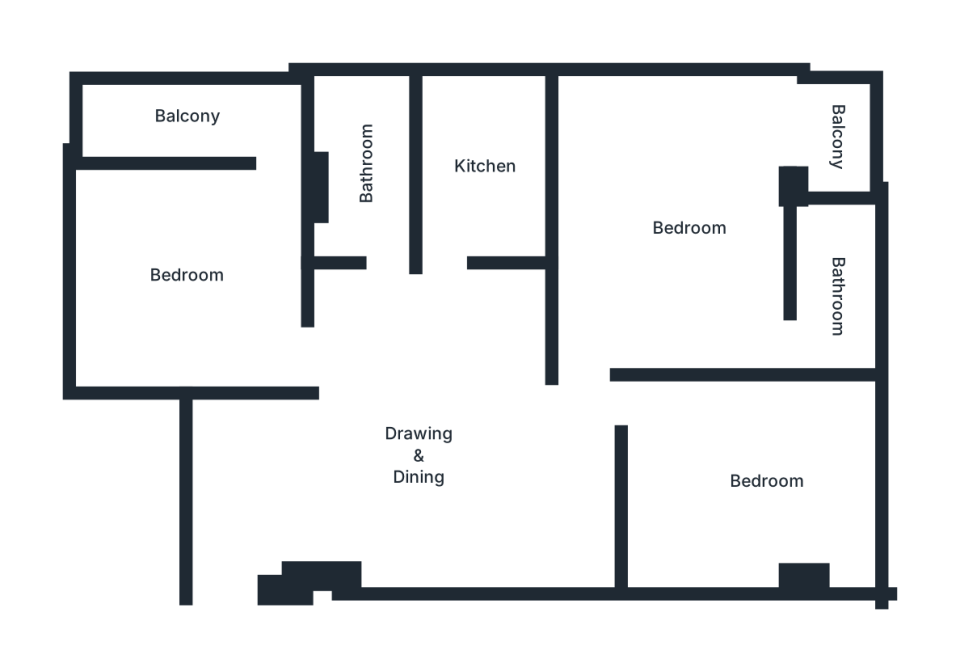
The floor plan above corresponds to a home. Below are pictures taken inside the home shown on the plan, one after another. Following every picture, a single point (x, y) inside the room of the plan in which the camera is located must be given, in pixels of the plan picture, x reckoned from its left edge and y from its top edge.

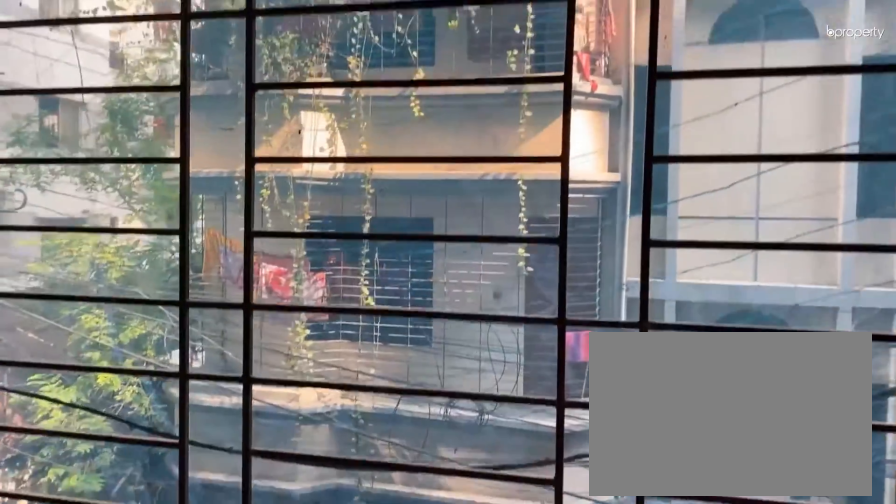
(205, 113)
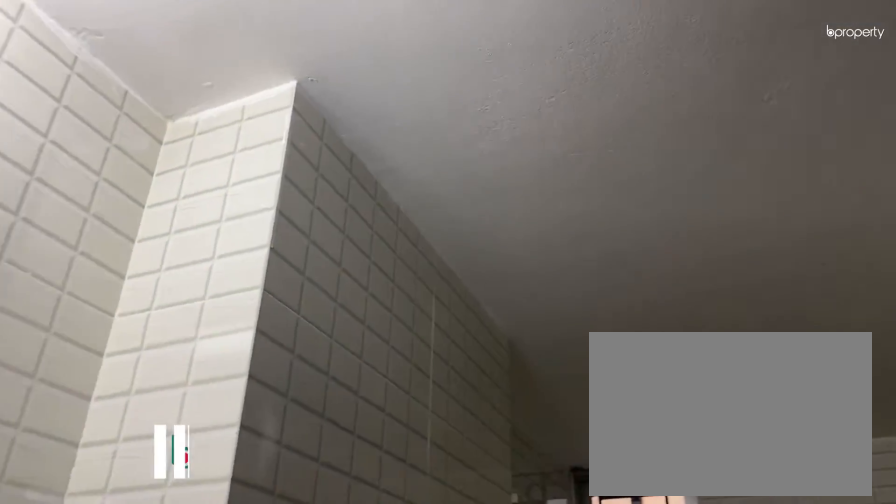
(369, 160)
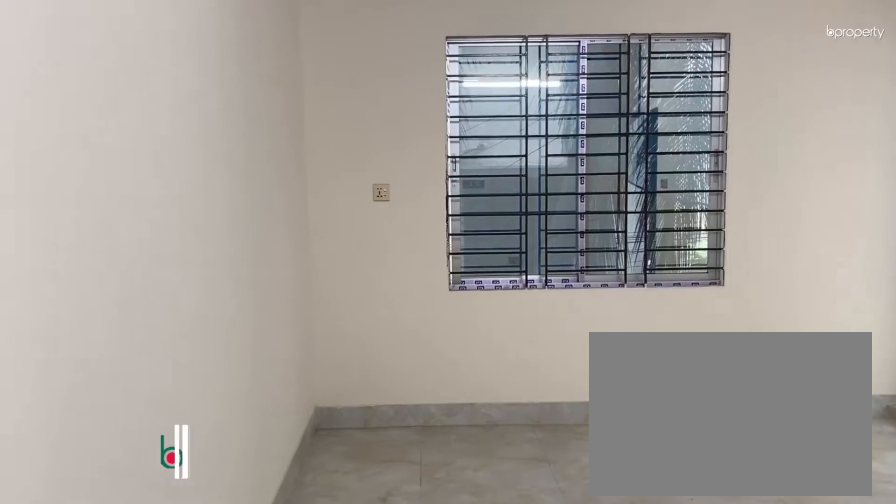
(690, 227)
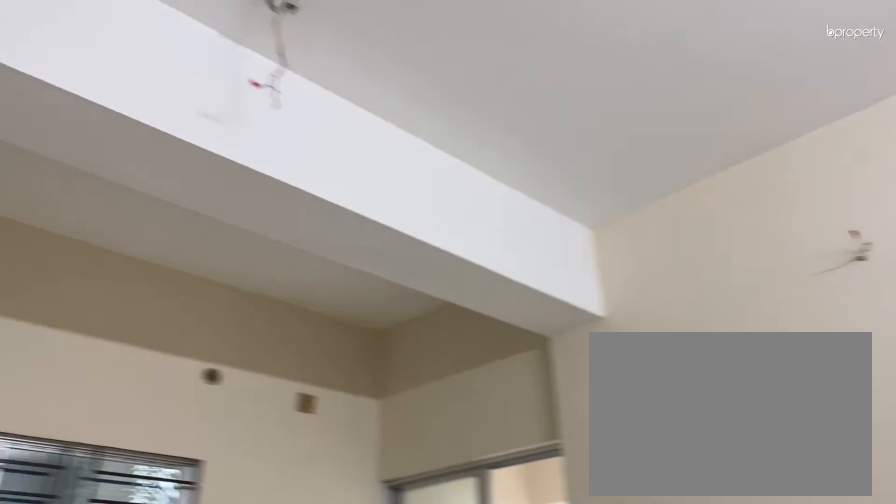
(690, 227)
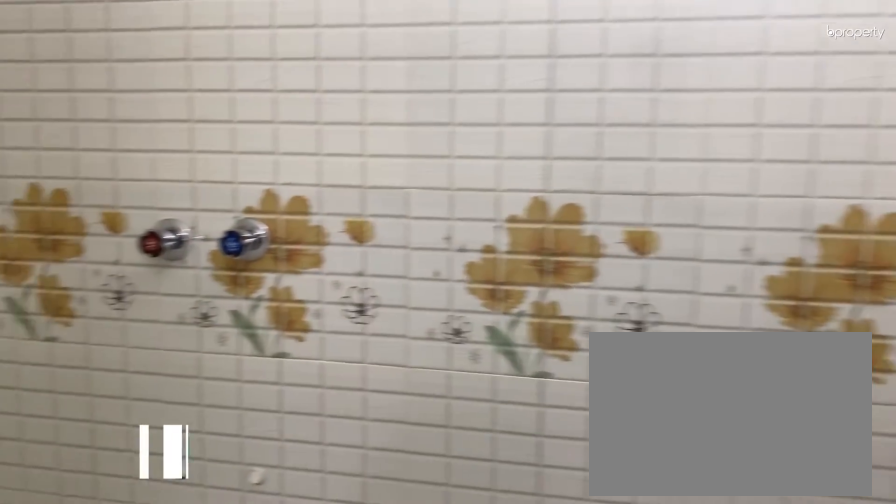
(839, 282)
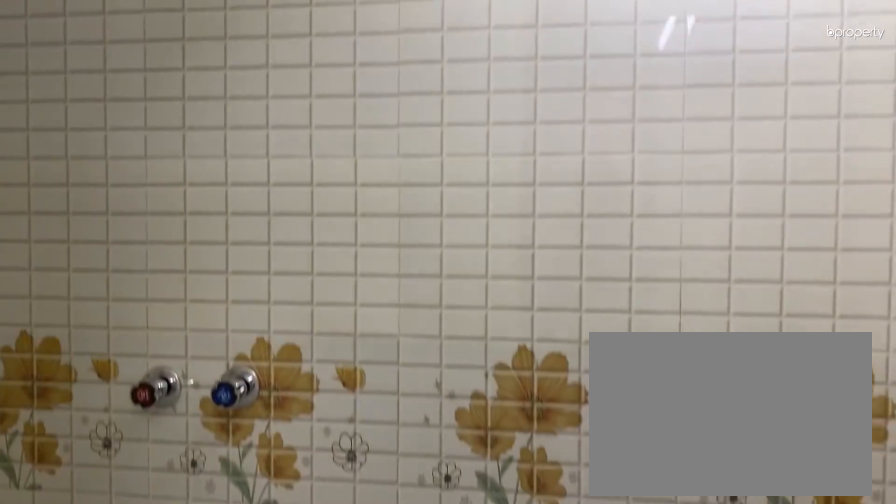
(839, 282)
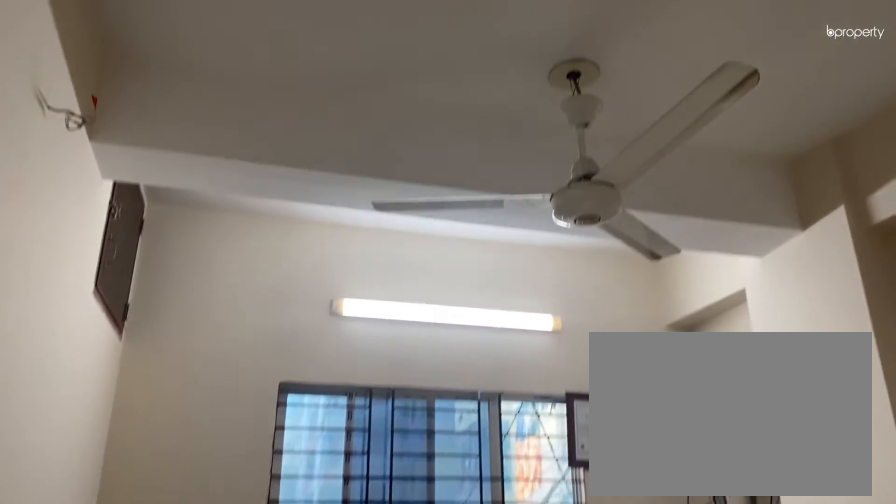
(817, 521)
